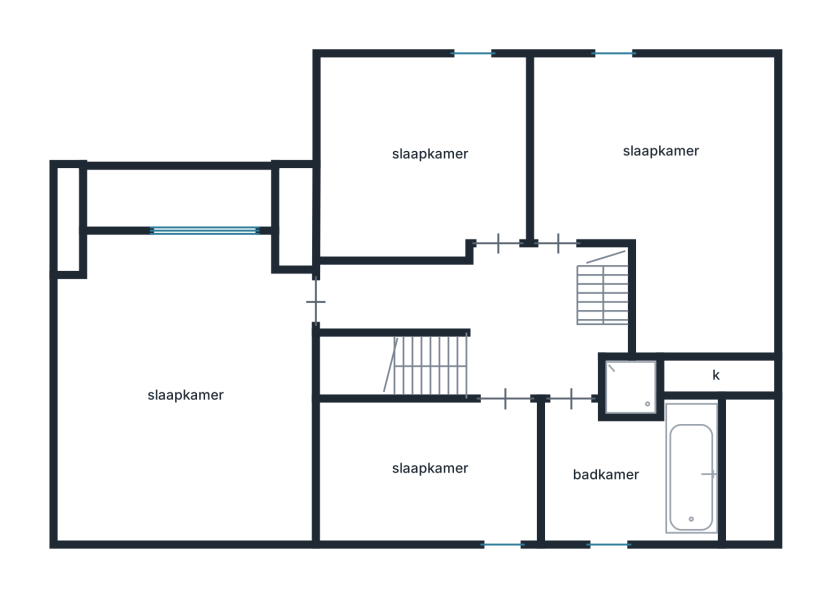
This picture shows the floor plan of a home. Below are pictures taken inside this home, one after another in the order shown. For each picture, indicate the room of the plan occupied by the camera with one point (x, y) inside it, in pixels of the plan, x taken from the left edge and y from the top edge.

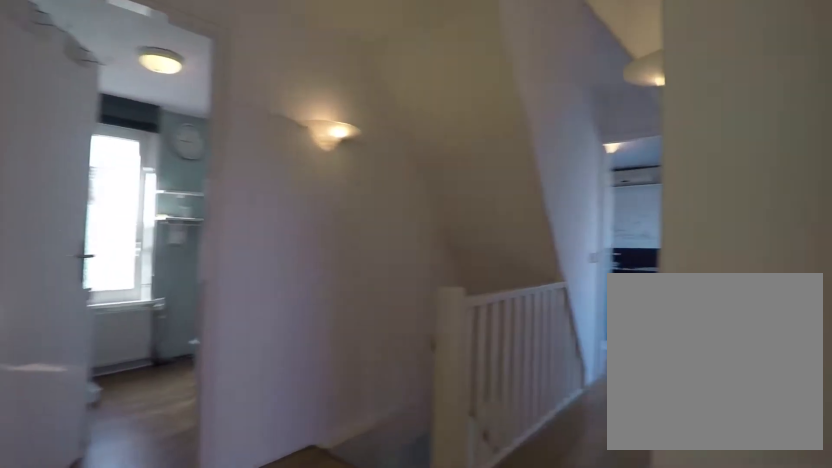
(489, 316)
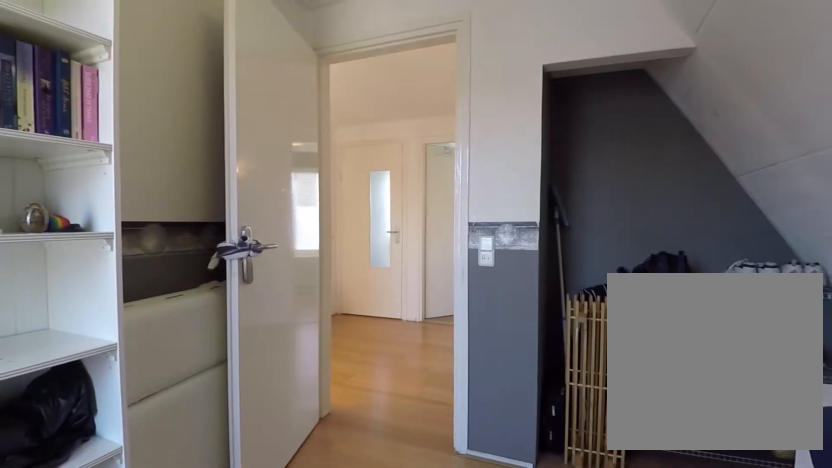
(422, 159)
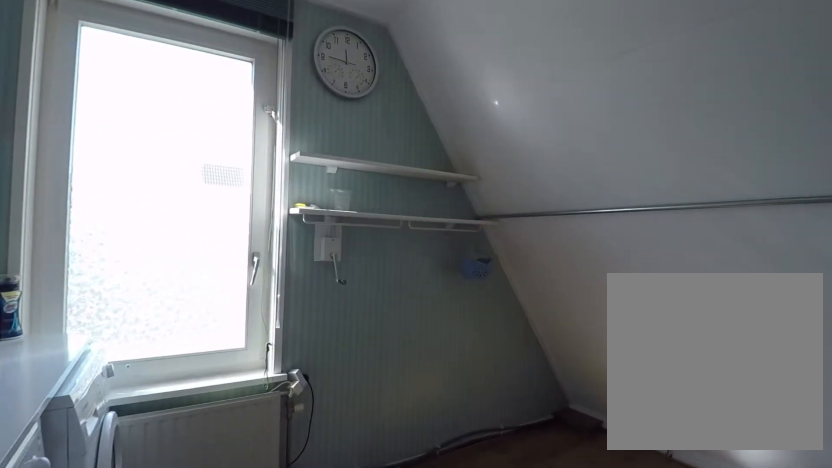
(431, 472)
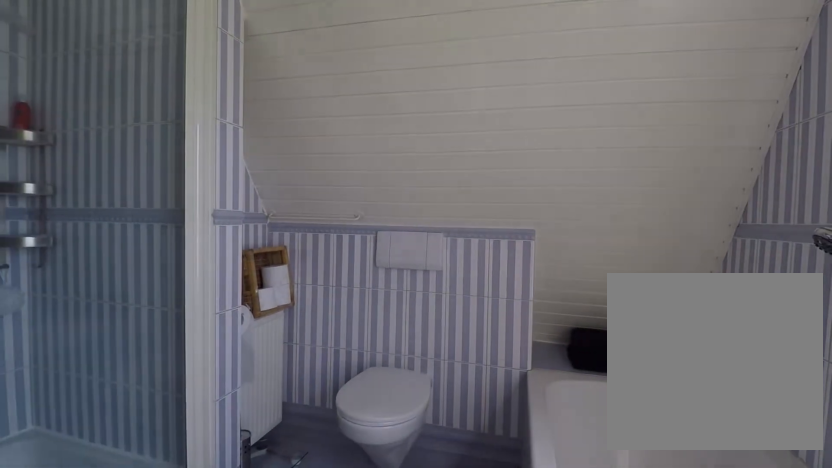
(632, 463)
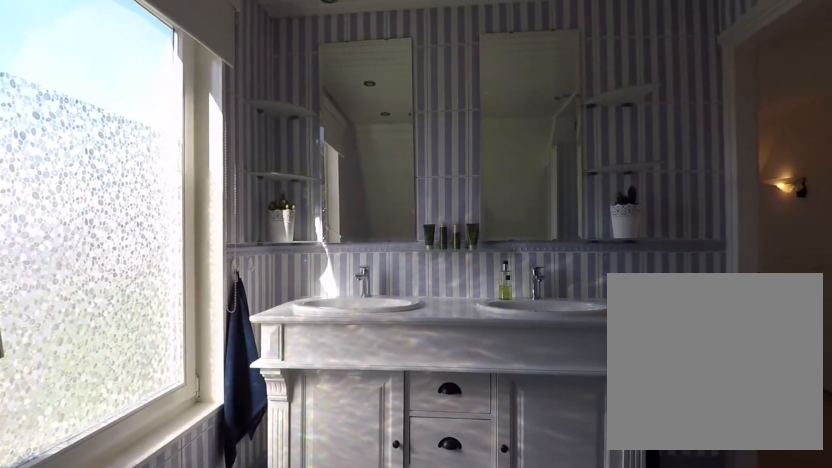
(632, 463)
